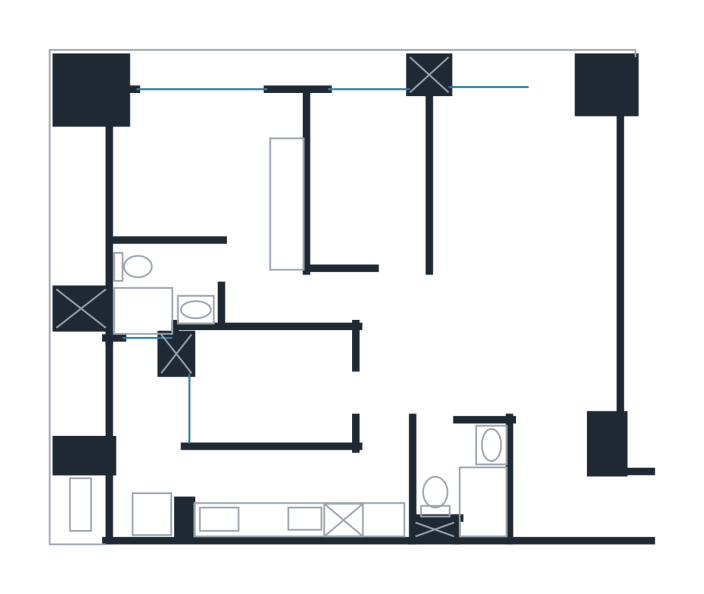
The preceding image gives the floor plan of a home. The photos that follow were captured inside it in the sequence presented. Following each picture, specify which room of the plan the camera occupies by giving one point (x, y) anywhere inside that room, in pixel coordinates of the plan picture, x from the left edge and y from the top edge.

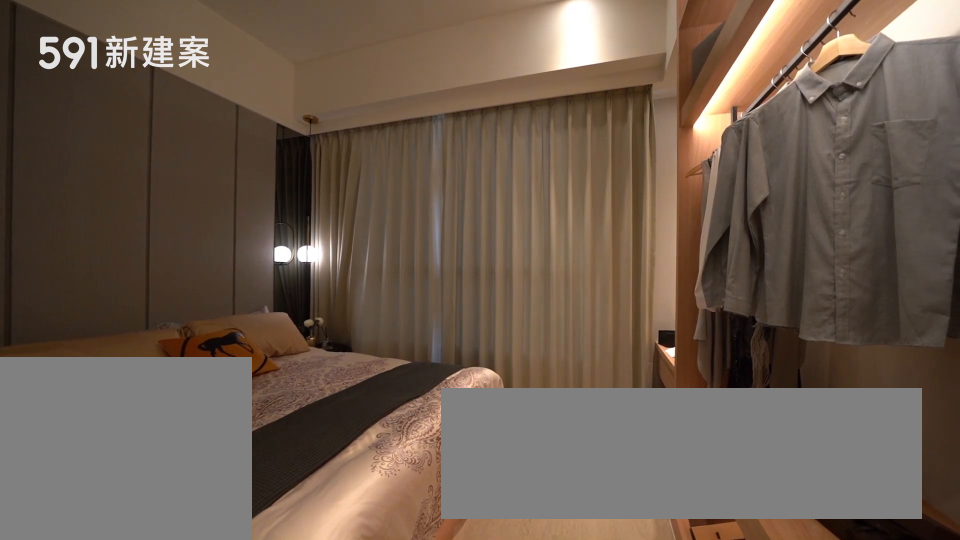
(218, 186)
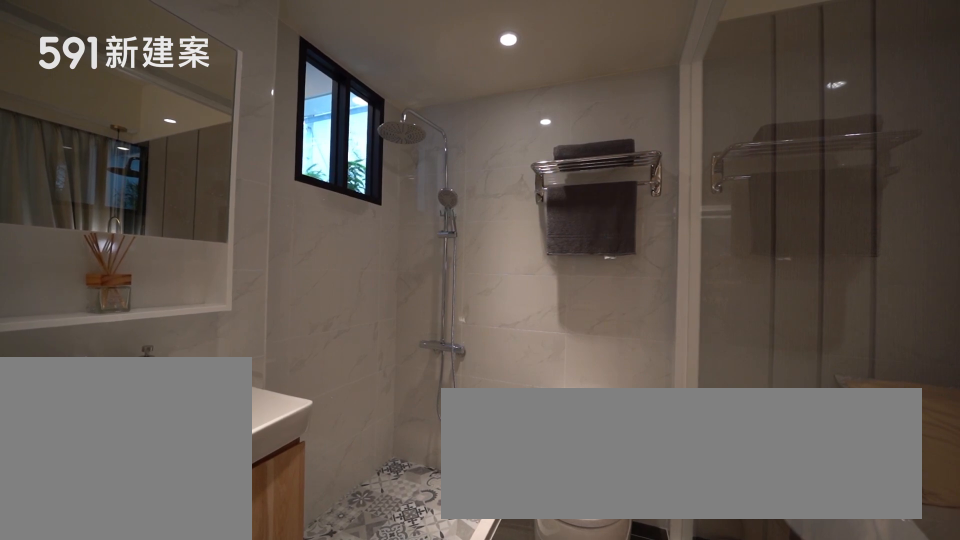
(159, 290)
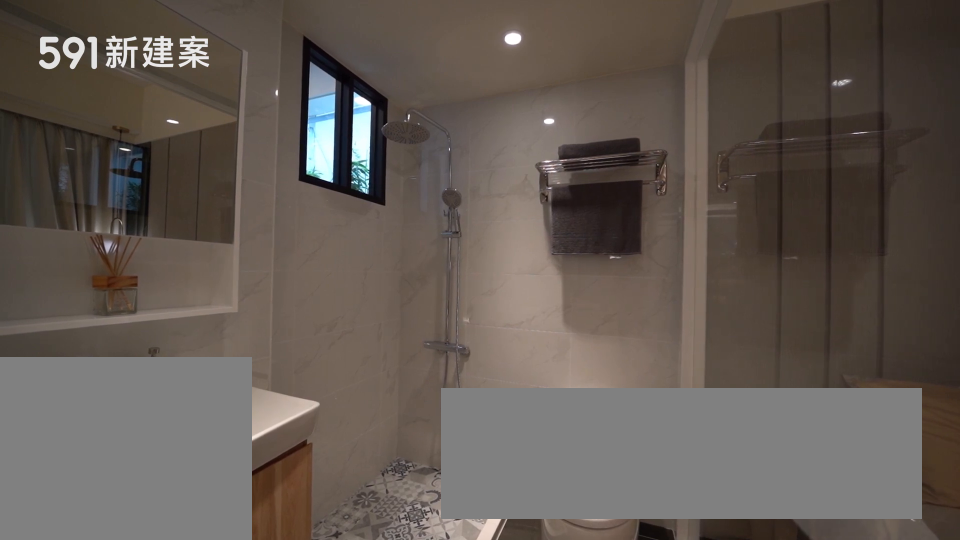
(159, 290)
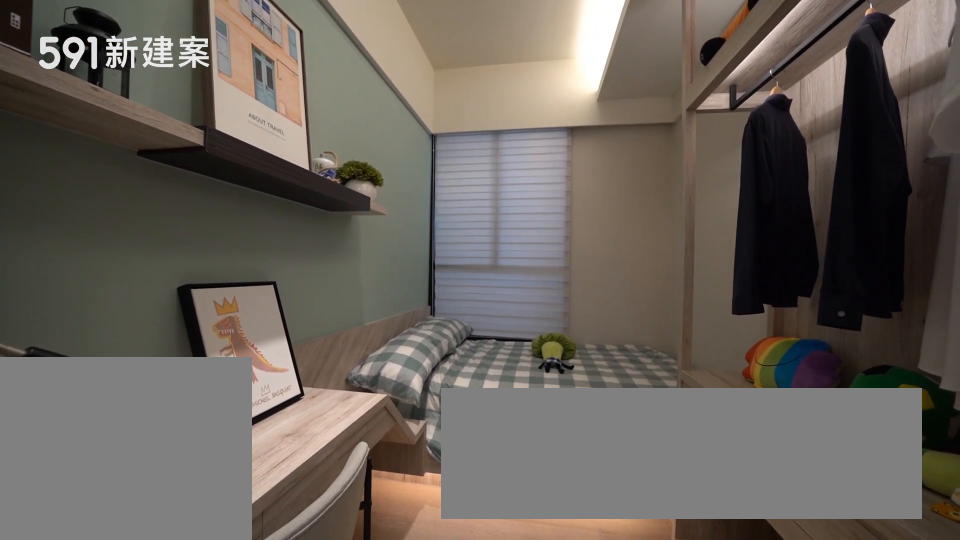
(268, 385)
